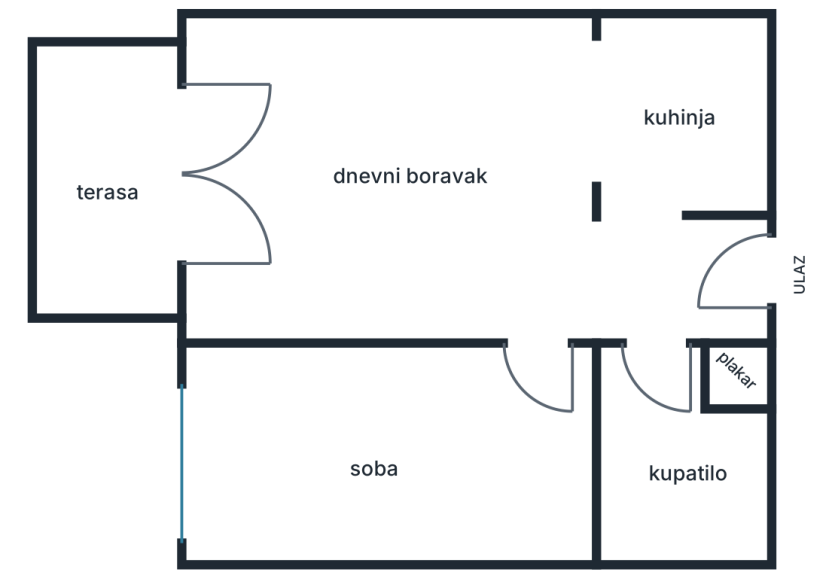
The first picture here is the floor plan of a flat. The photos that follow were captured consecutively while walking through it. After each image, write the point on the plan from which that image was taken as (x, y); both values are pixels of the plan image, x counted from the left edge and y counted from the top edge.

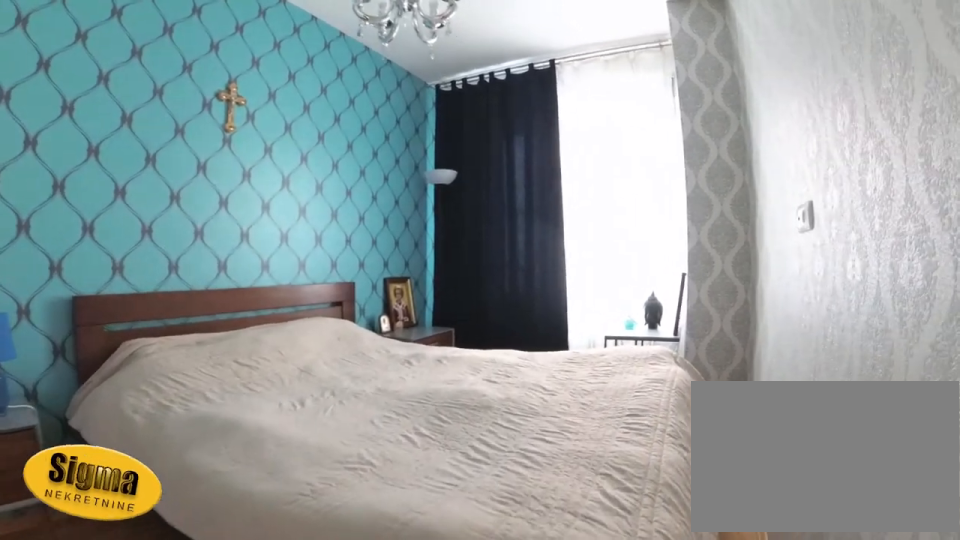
(514, 360)
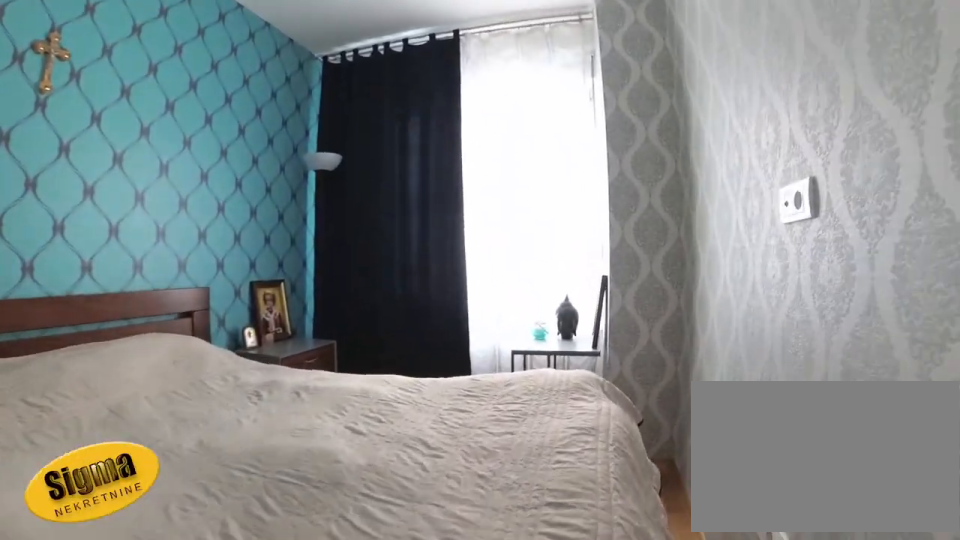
(470, 382)
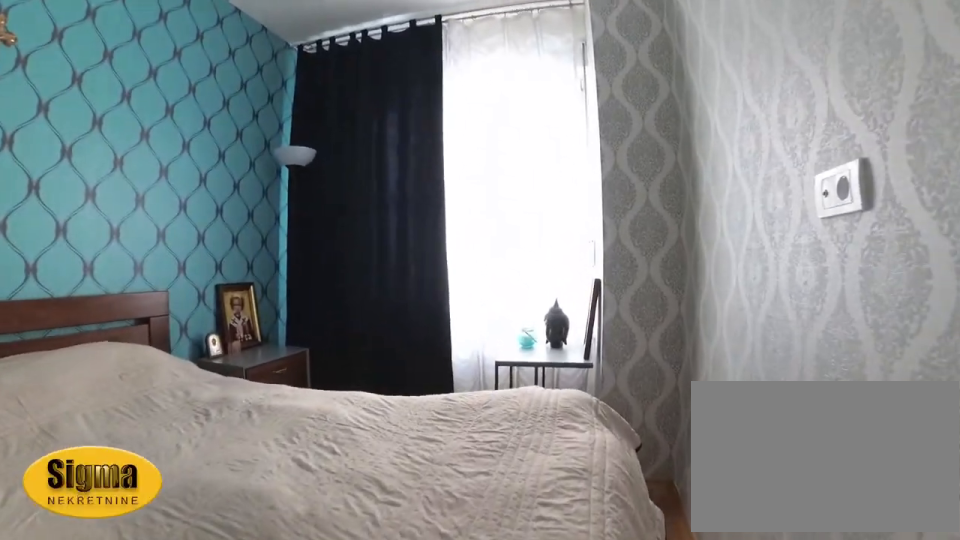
(460, 382)
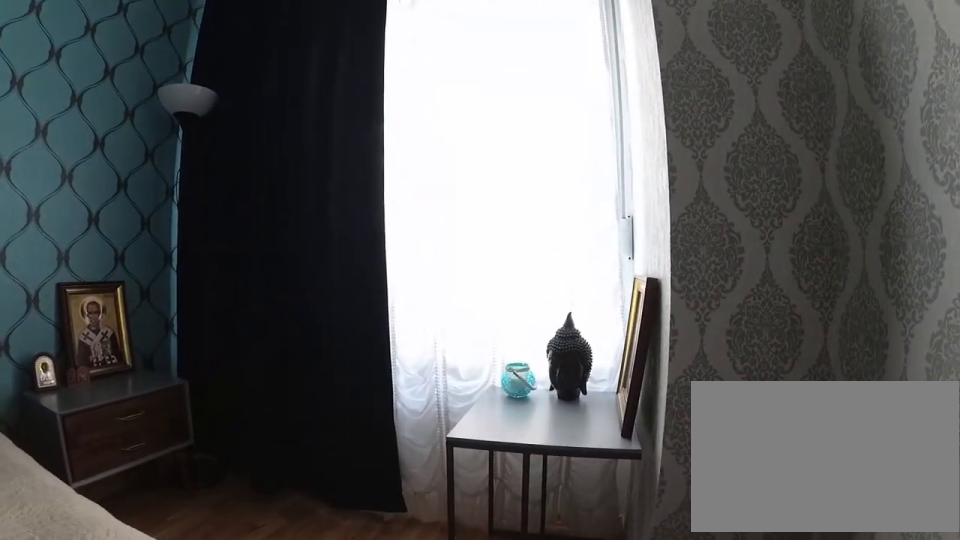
(329, 376)
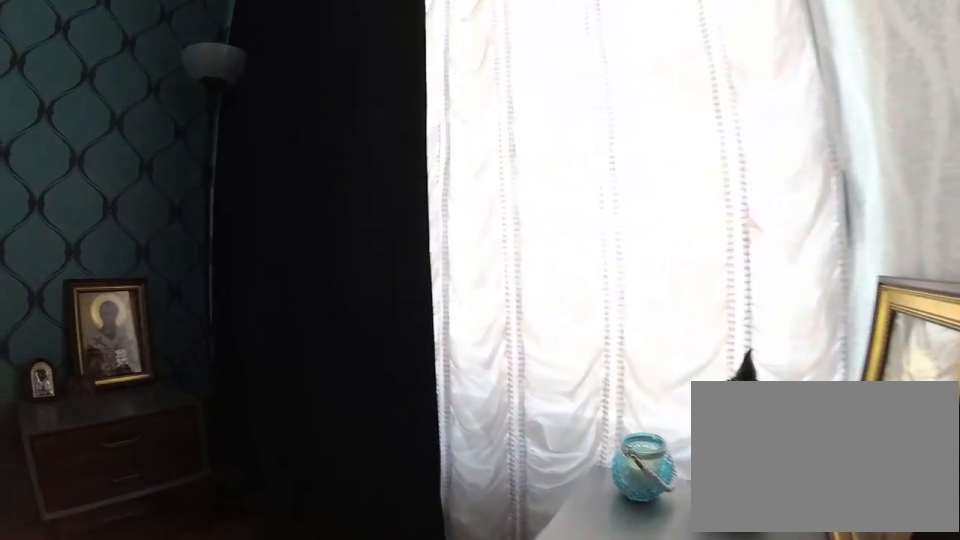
(263, 396)
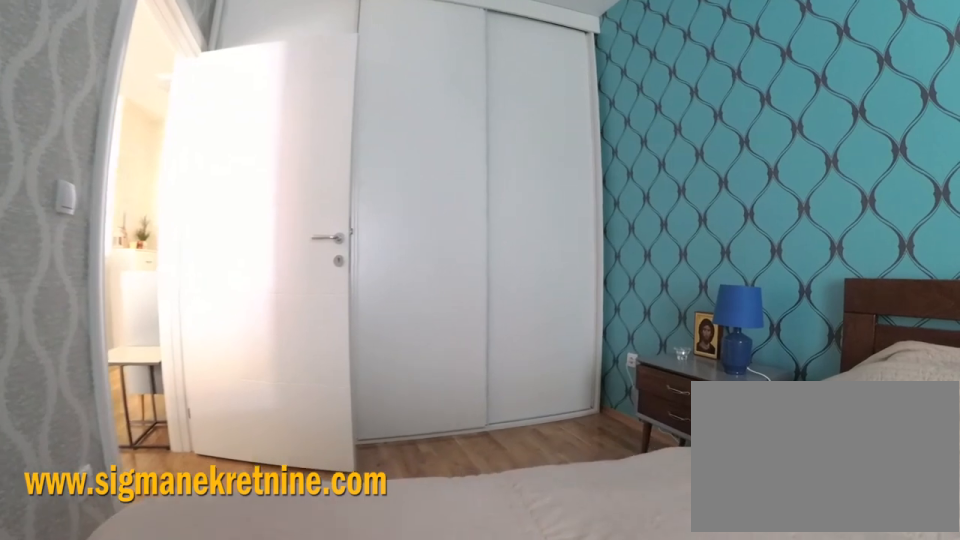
(360, 376)
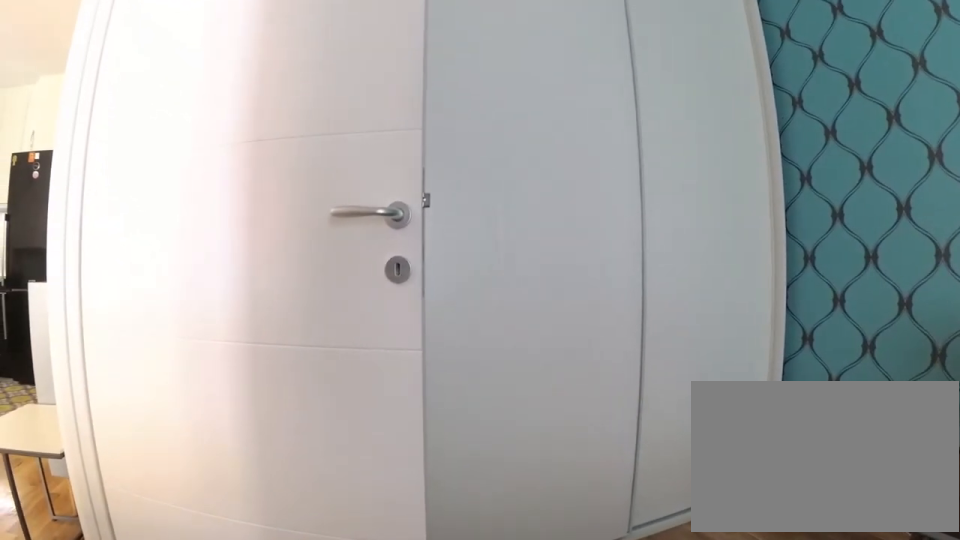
(444, 378)
